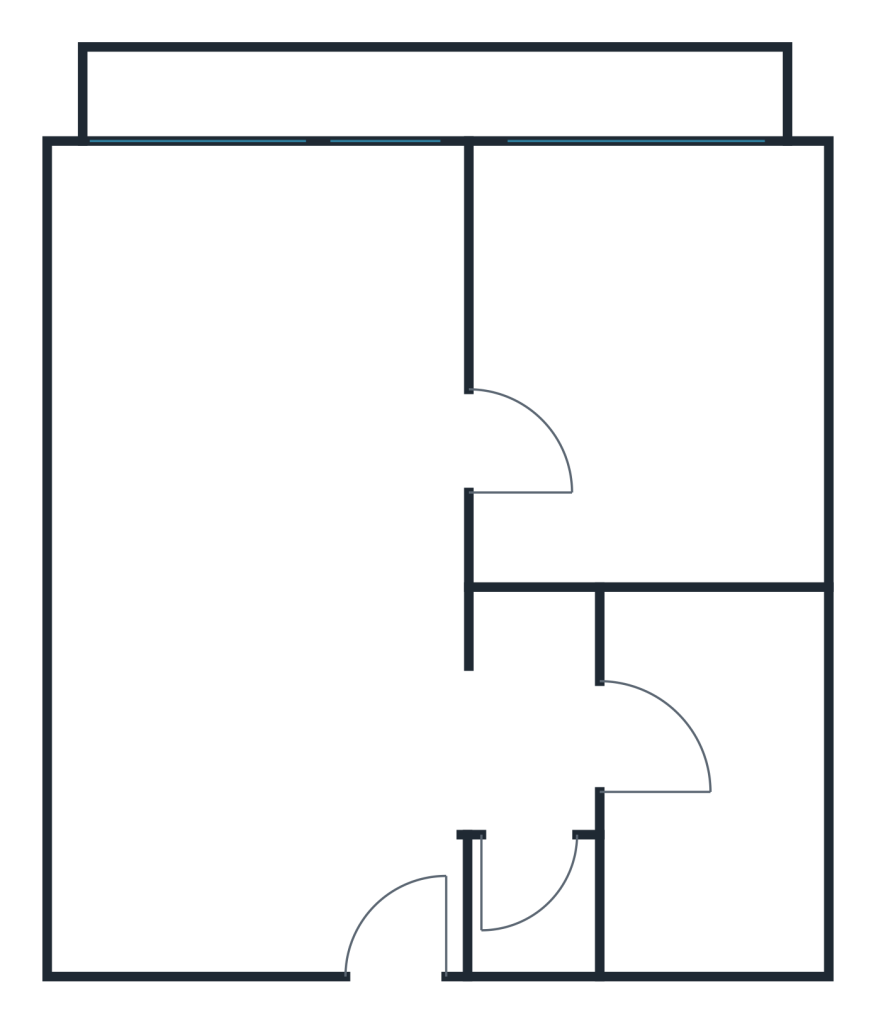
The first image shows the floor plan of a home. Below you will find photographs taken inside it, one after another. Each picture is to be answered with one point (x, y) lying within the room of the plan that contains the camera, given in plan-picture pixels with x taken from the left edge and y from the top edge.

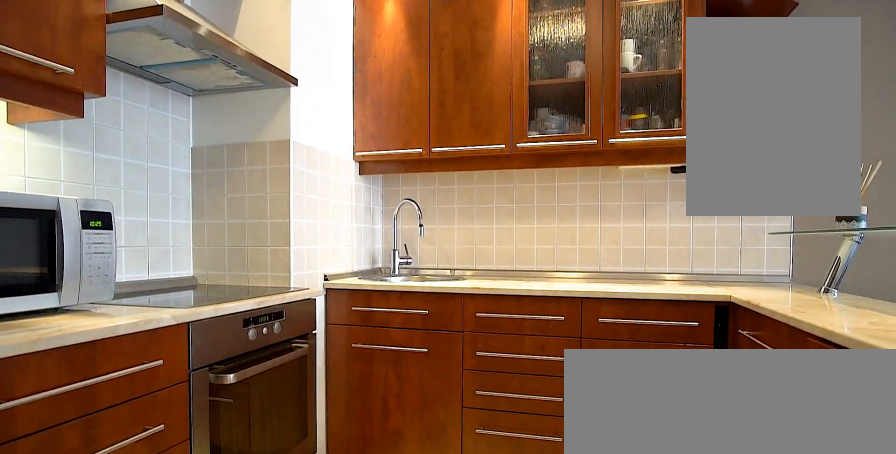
(246, 784)
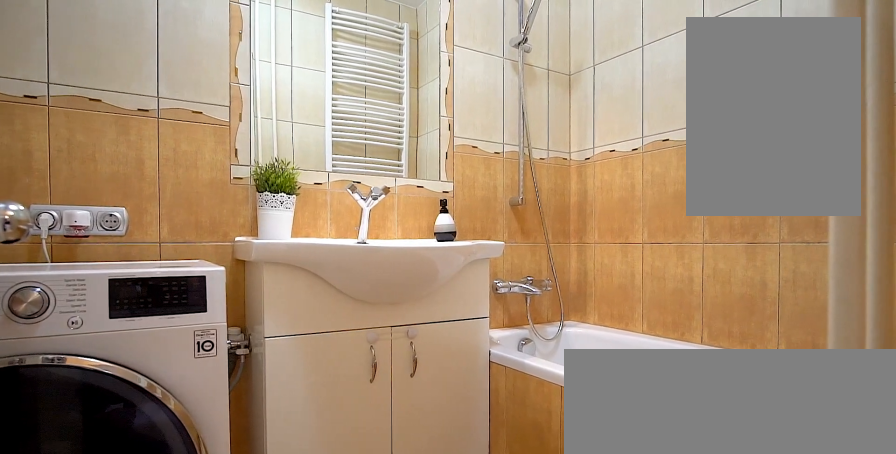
(692, 764)
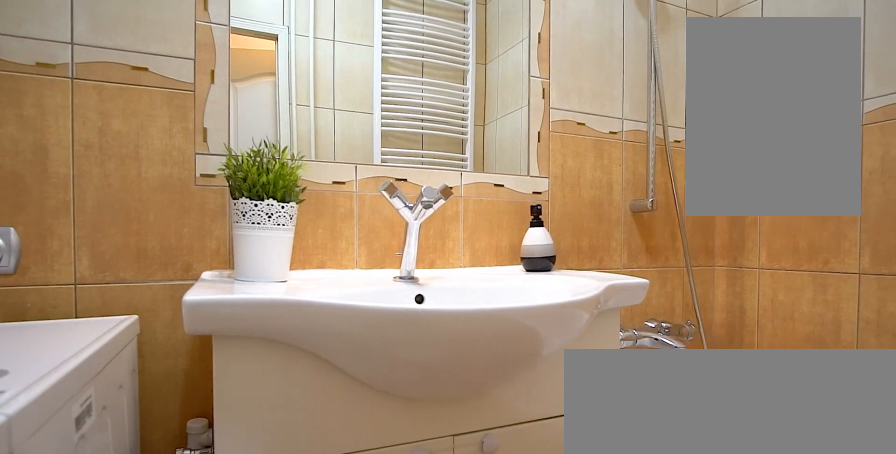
(692, 764)
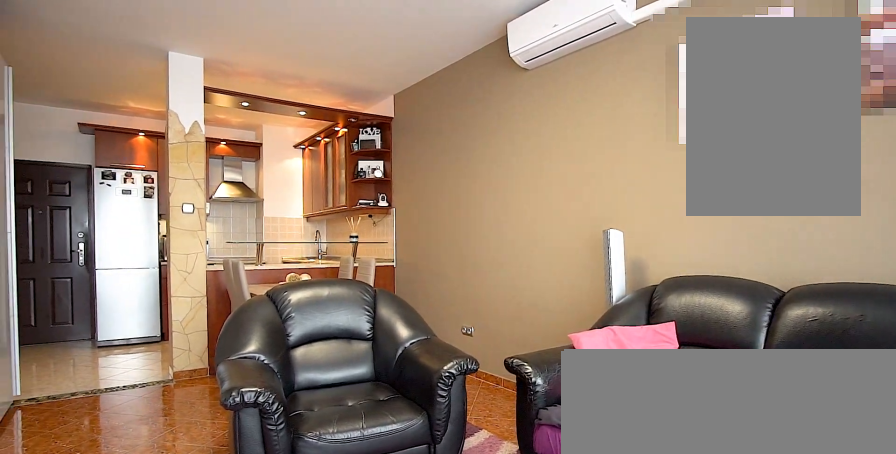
(275, 413)
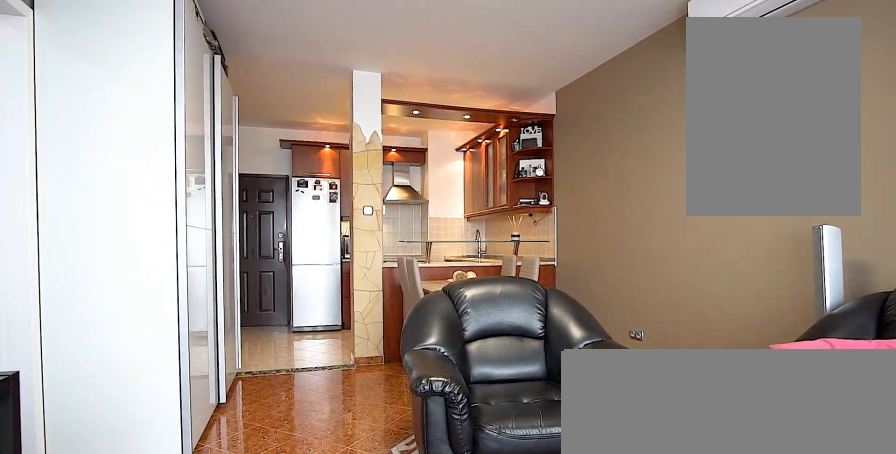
(275, 413)
